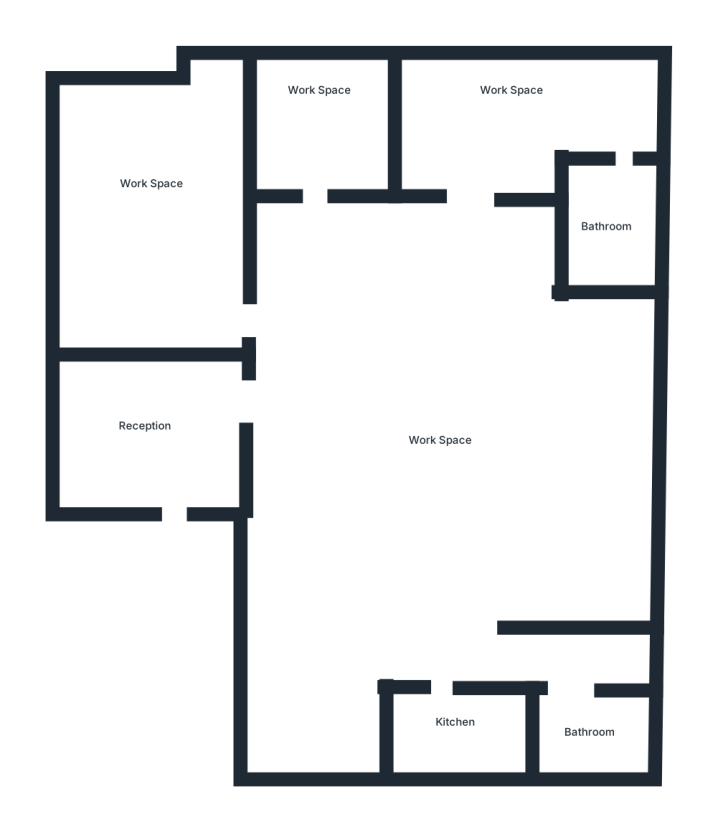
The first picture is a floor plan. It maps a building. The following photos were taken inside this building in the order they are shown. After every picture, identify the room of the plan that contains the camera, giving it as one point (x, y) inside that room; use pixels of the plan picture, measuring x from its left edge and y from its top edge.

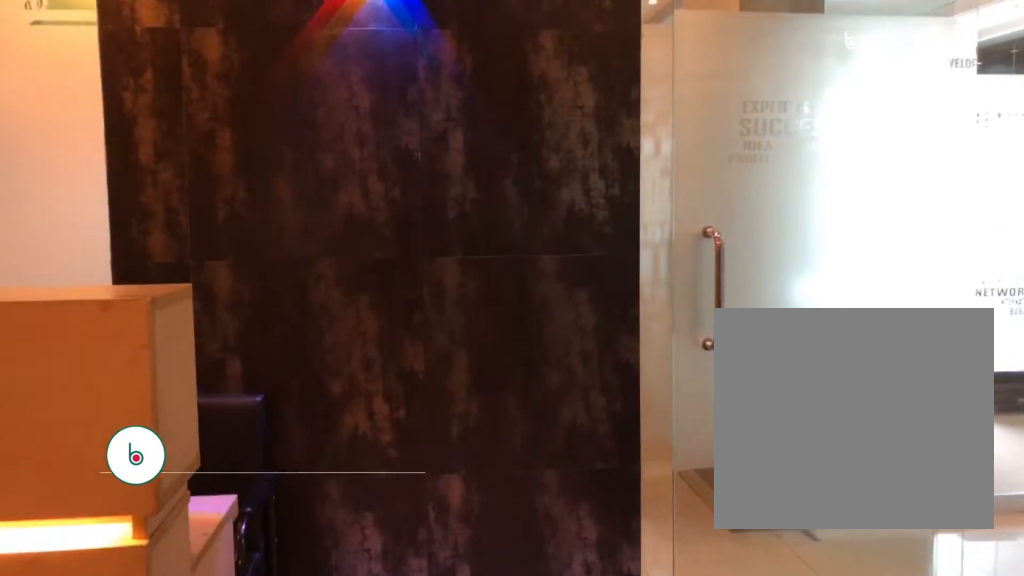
(162, 452)
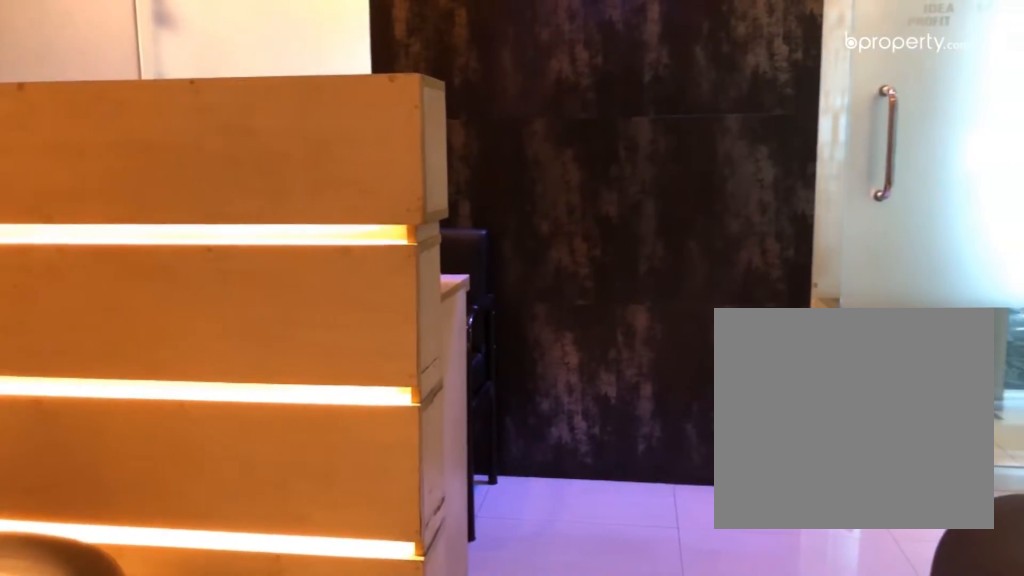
(161, 451)
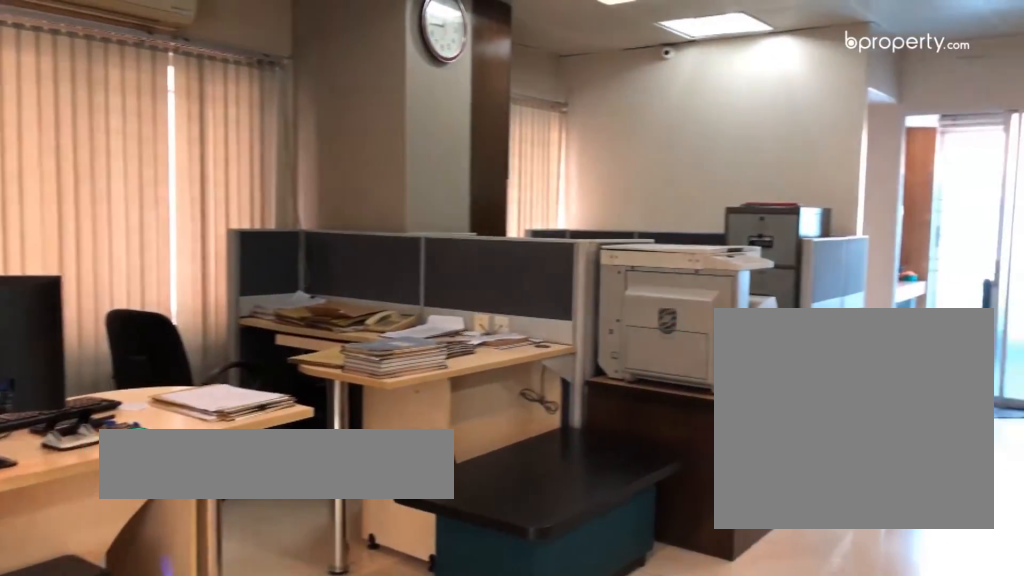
(446, 460)
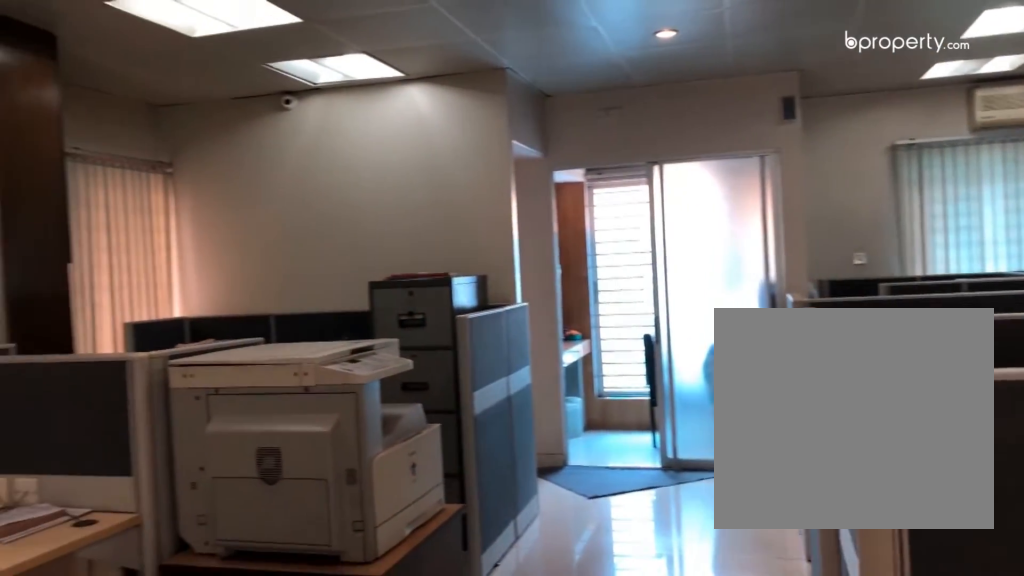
(446, 460)
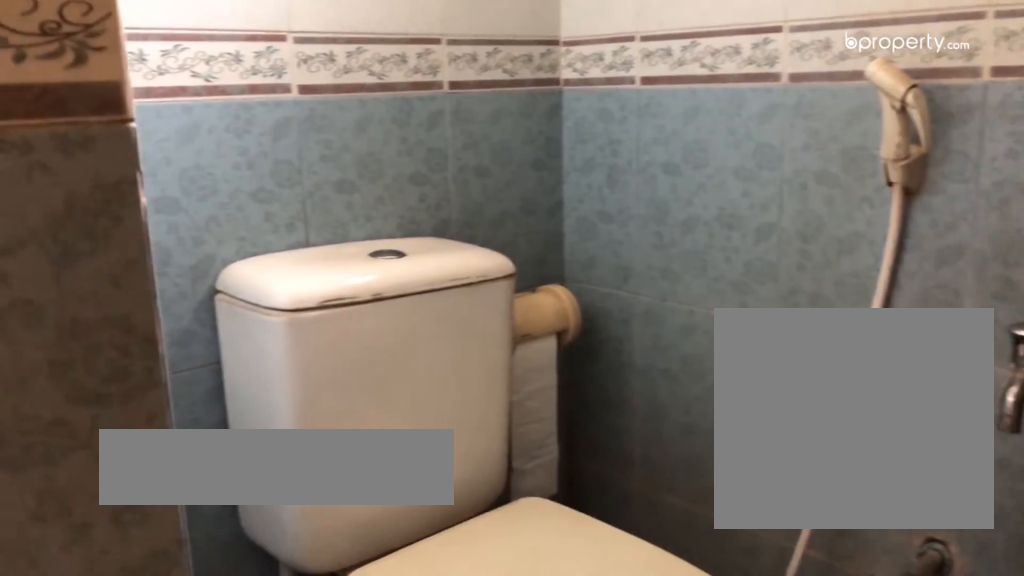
(591, 741)
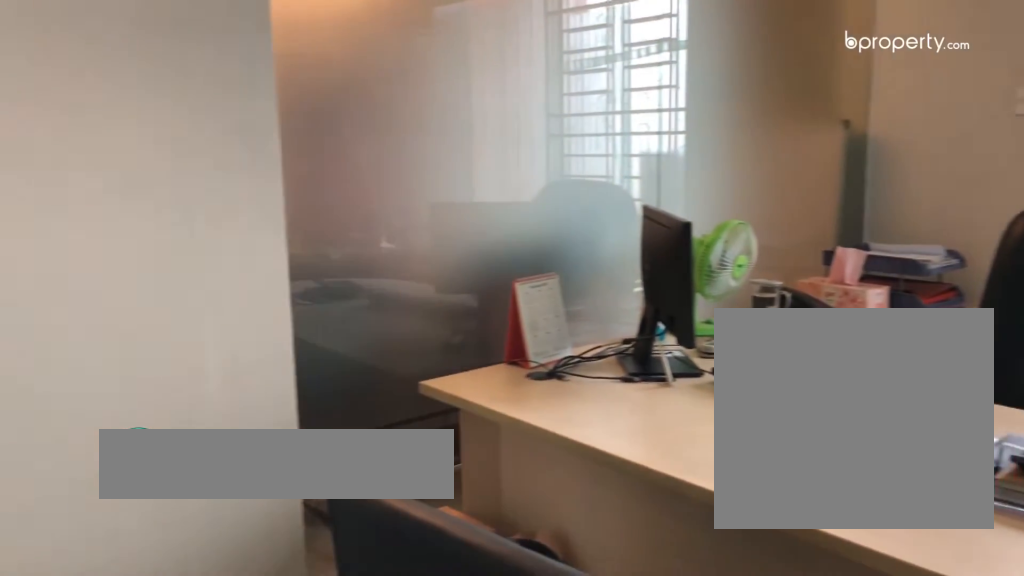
(326, 102)
